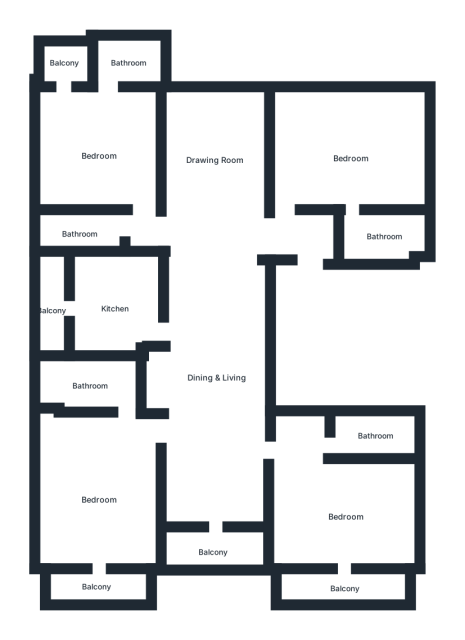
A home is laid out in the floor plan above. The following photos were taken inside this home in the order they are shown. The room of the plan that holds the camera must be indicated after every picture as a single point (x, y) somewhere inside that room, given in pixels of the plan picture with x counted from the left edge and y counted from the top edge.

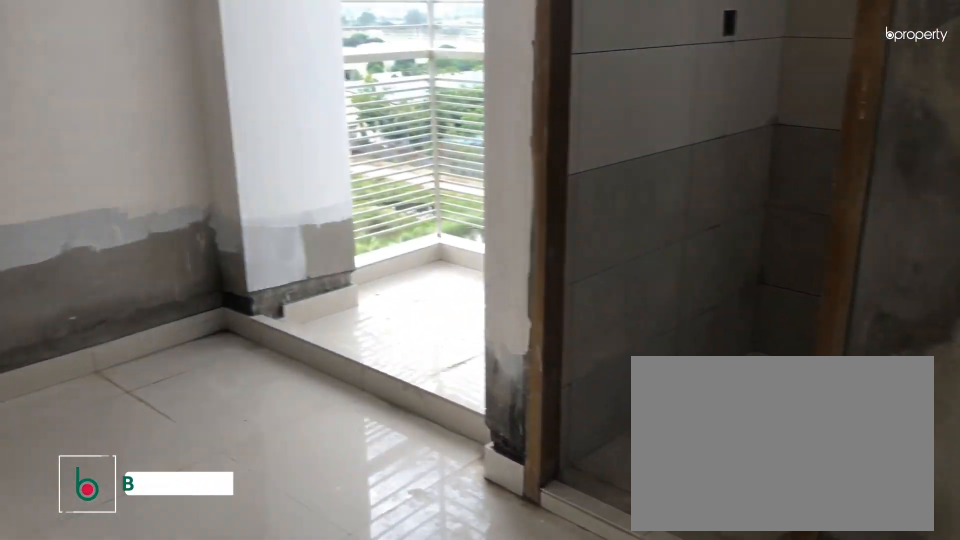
(100, 154)
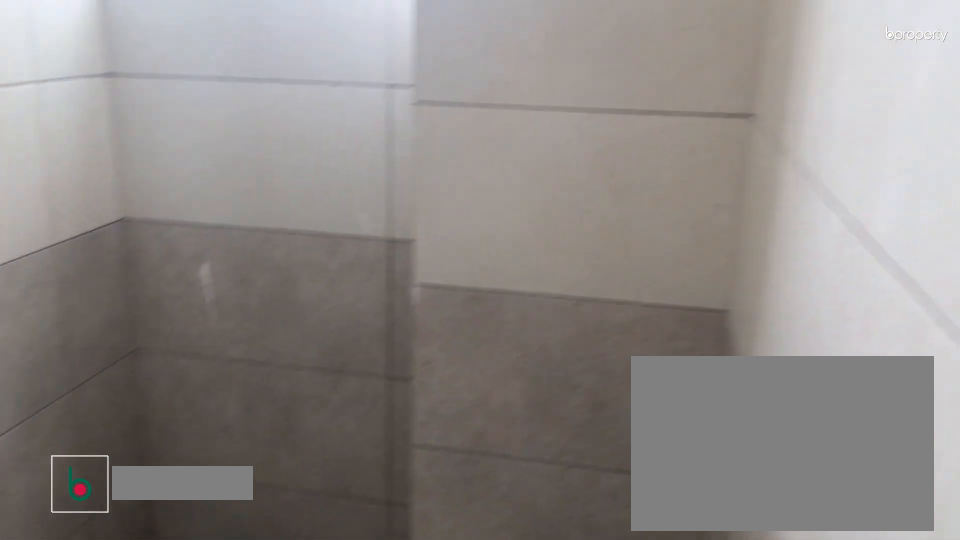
(127, 62)
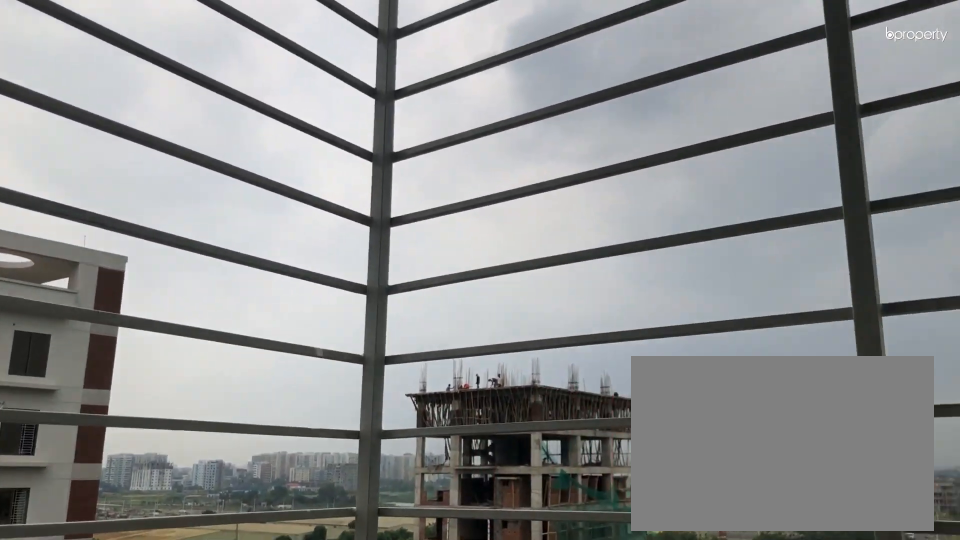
(65, 63)
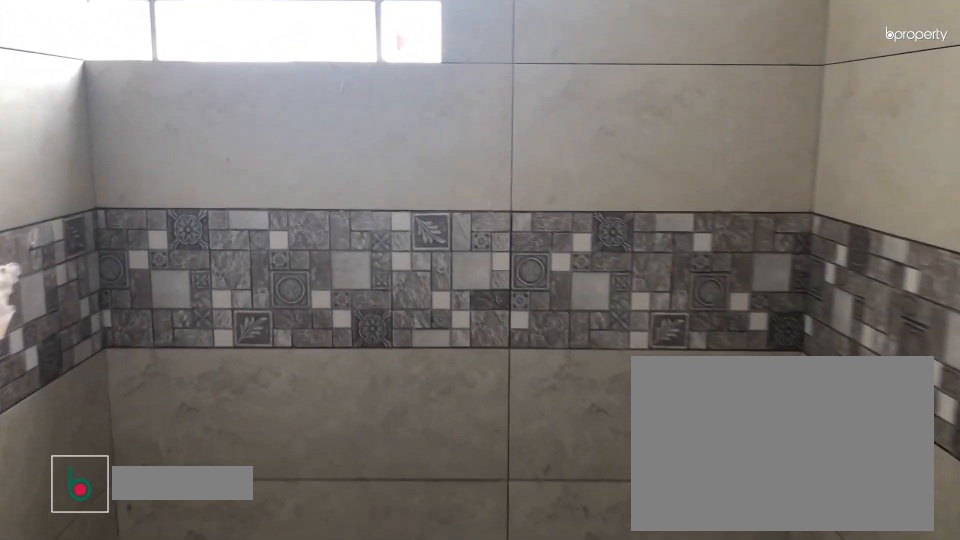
(82, 232)
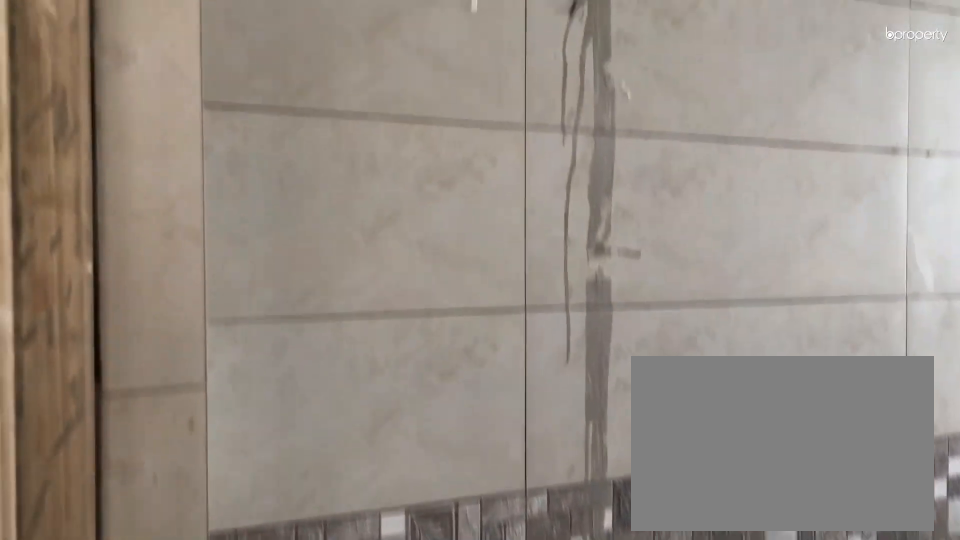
(82, 232)
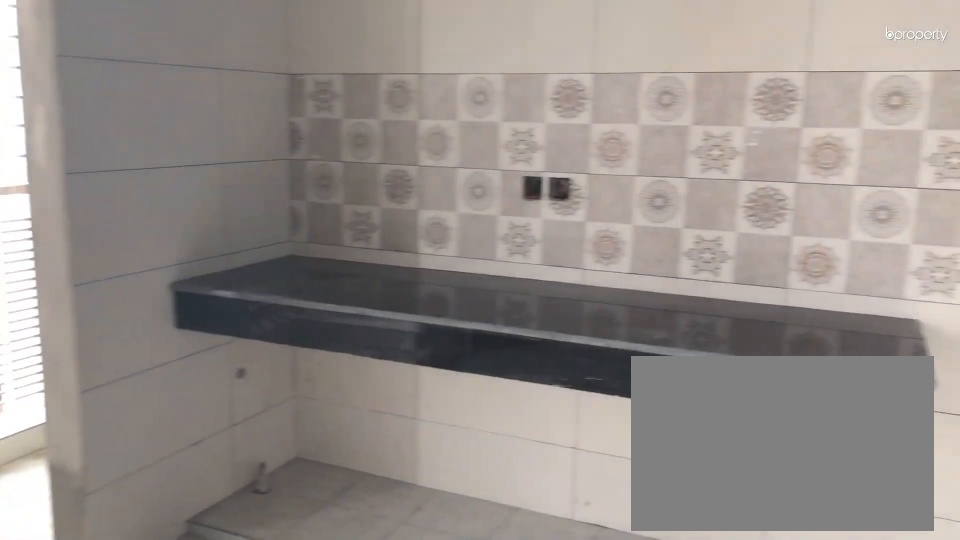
(115, 309)
